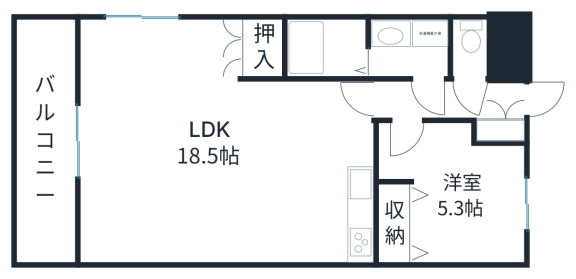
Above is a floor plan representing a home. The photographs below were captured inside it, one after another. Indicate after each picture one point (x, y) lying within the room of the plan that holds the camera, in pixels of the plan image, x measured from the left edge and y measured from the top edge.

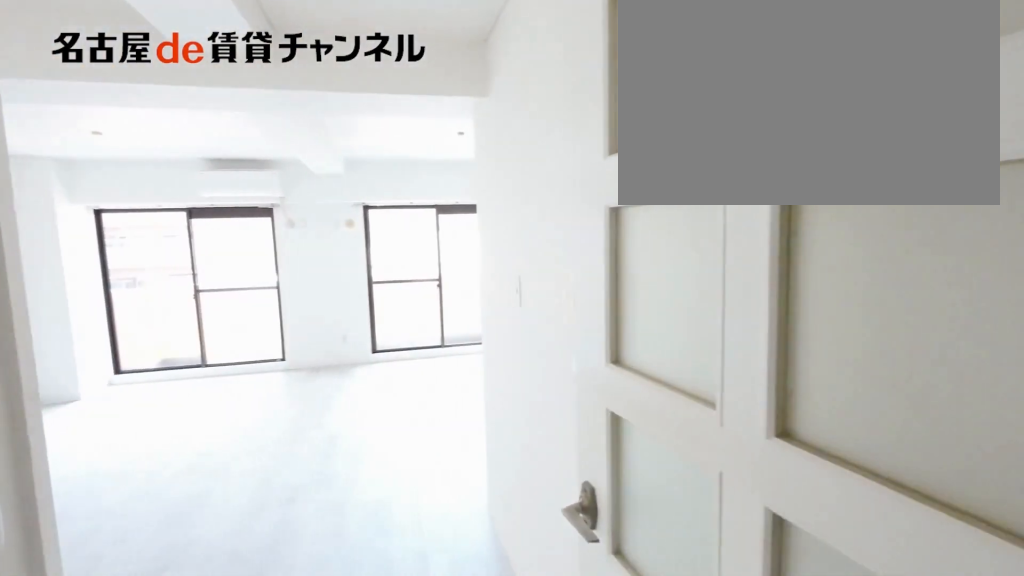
(397, 99)
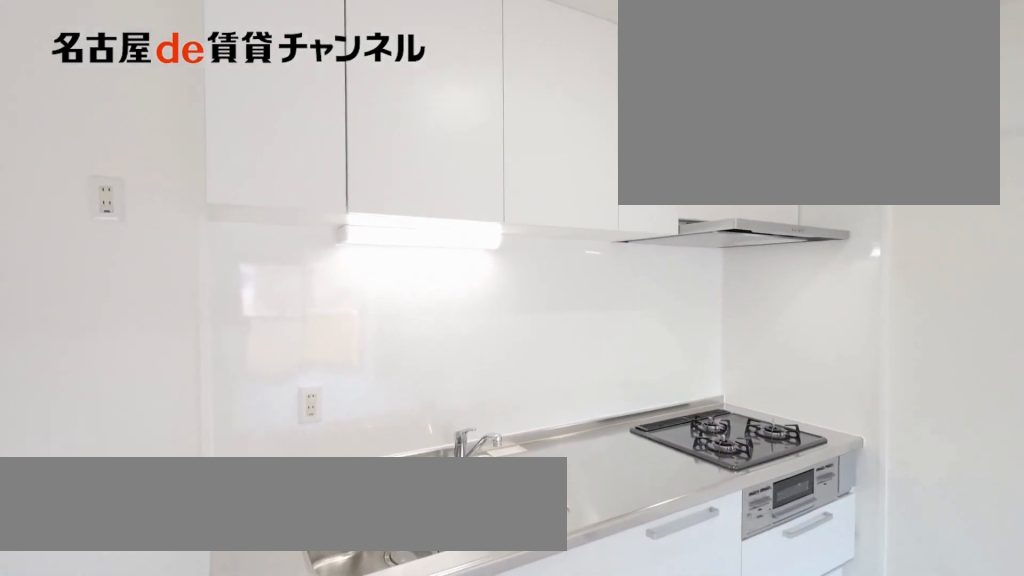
(366, 226)
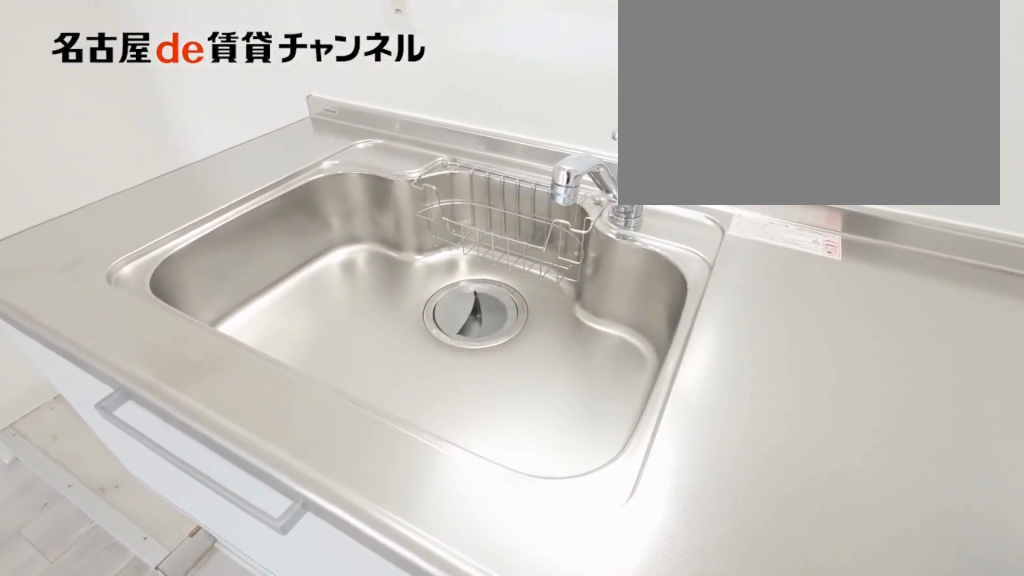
(366, 226)
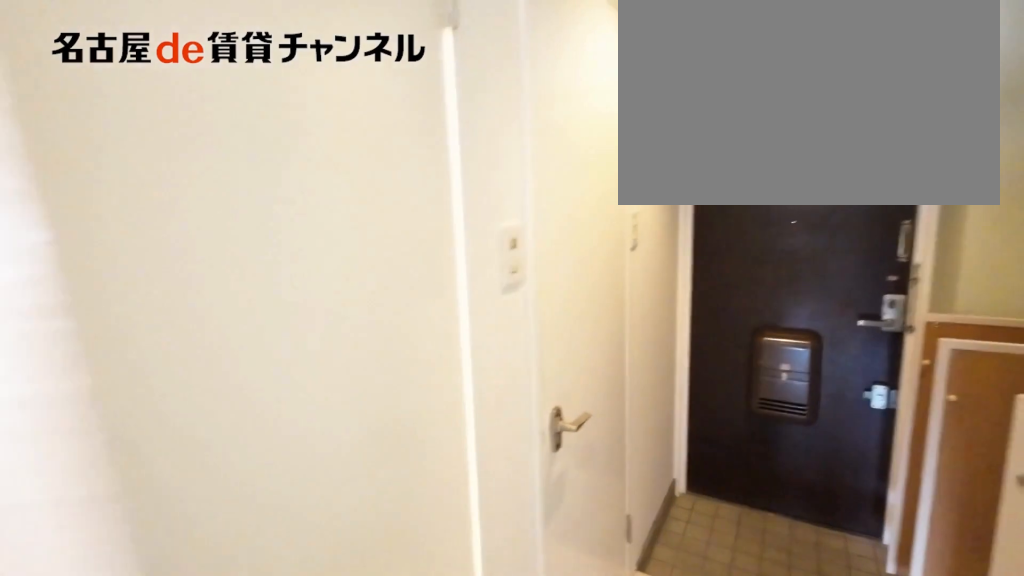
(428, 99)
